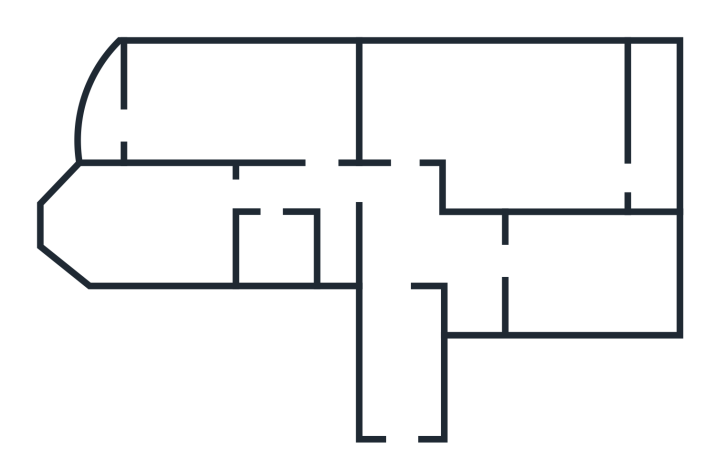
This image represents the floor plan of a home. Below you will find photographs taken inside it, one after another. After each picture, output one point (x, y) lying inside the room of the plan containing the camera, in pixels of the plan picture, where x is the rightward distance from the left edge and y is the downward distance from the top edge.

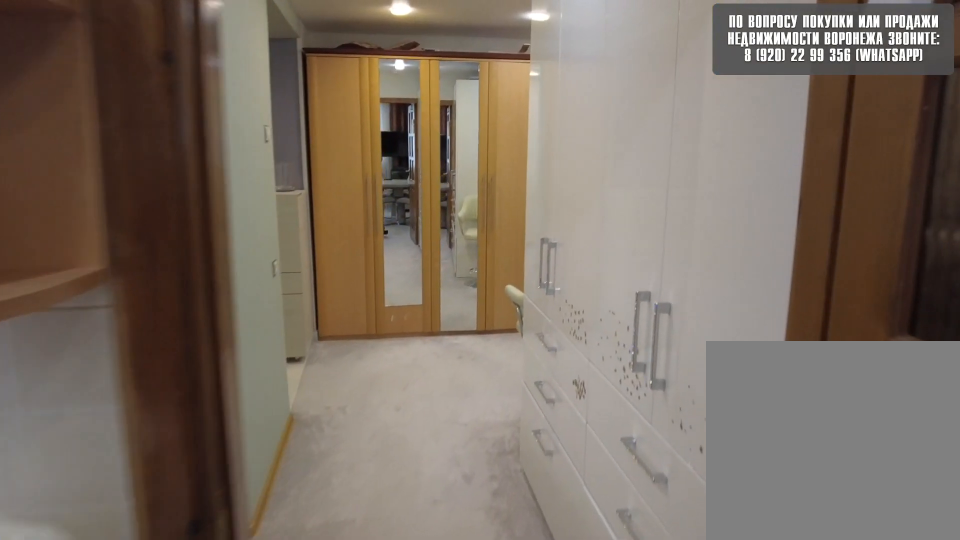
(485, 274)
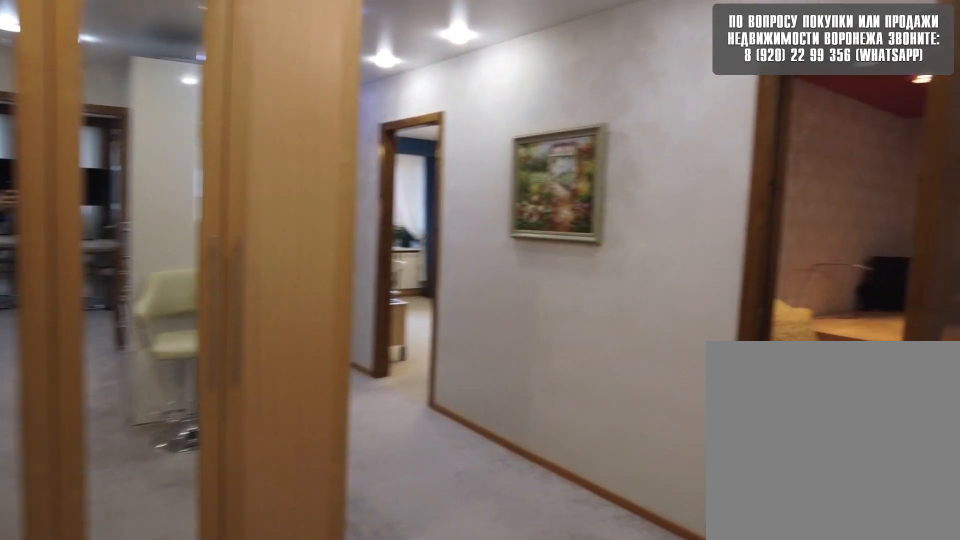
(414, 251)
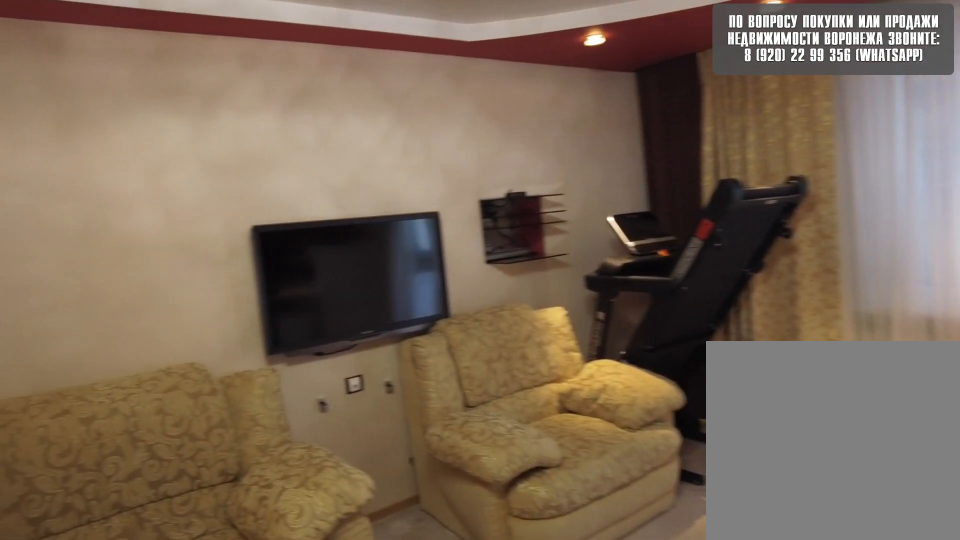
(458, 114)
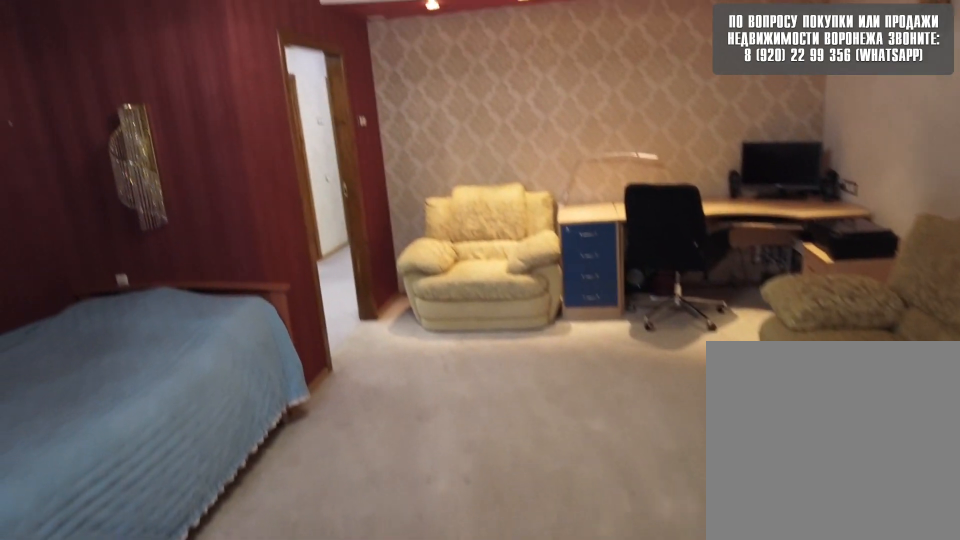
(458, 114)
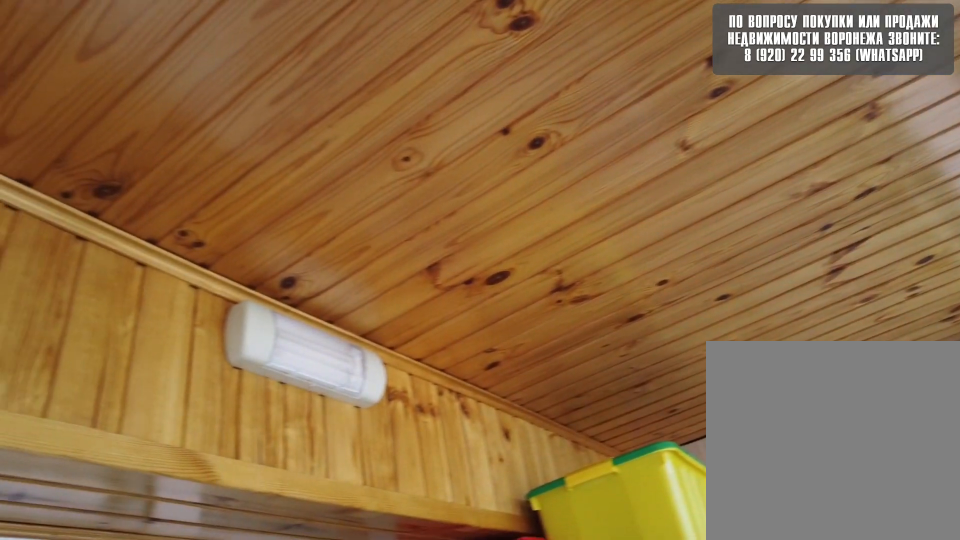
(668, 171)
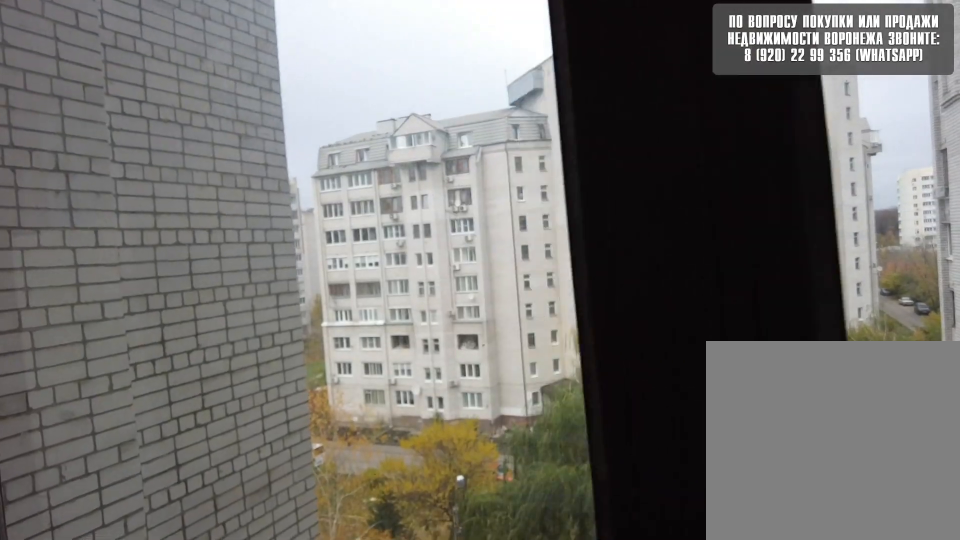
(668, 171)
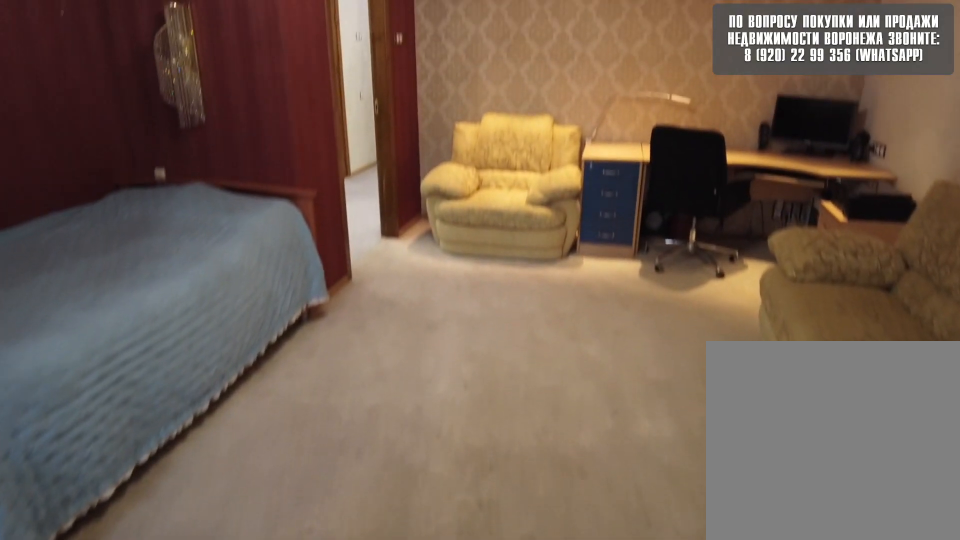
(555, 167)
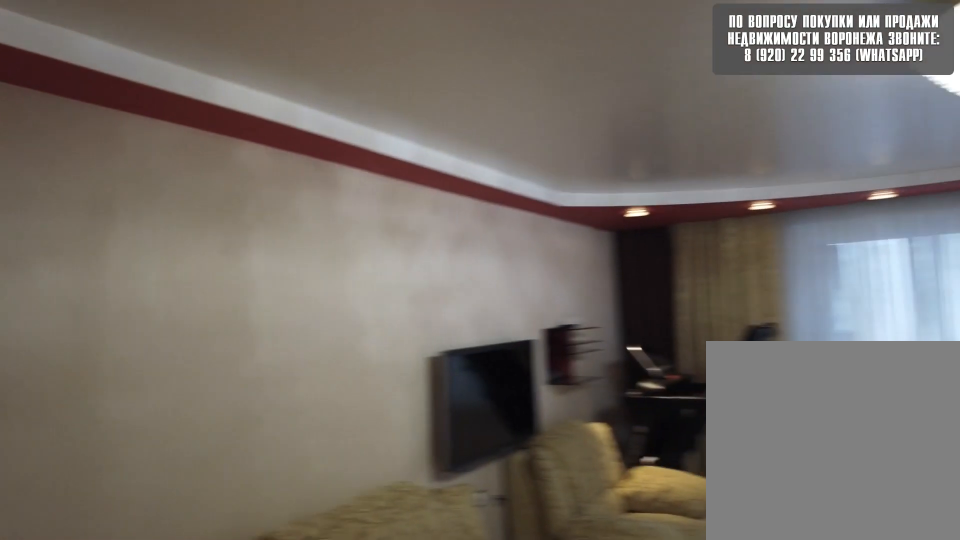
(403, 134)
